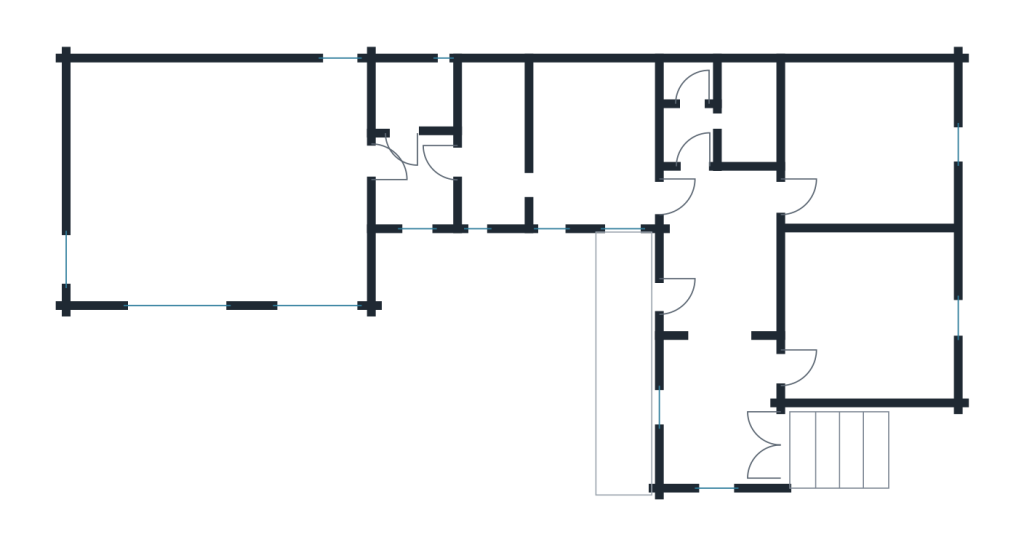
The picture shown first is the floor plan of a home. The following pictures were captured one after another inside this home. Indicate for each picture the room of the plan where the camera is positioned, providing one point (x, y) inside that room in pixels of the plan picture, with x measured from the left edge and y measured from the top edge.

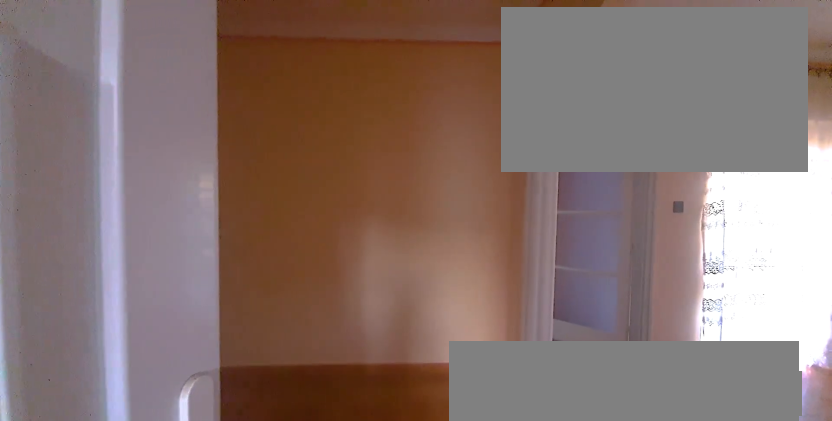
(721, 341)
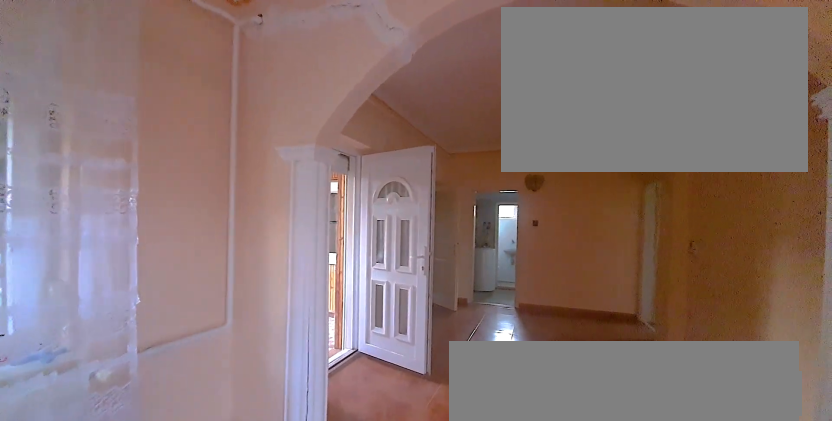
(721, 341)
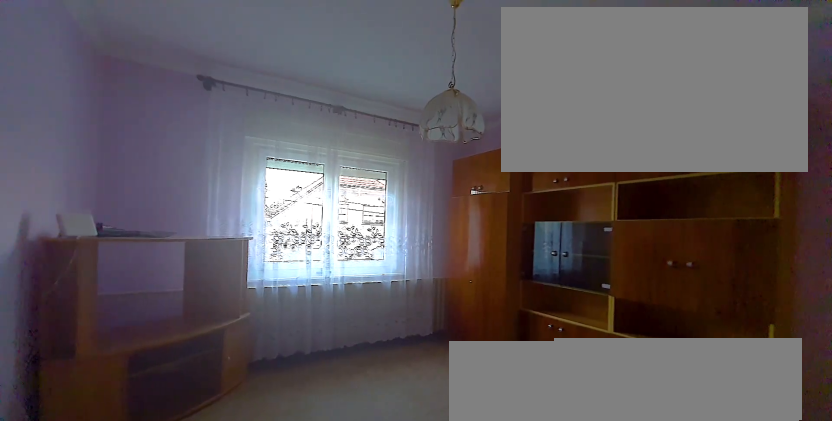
(868, 320)
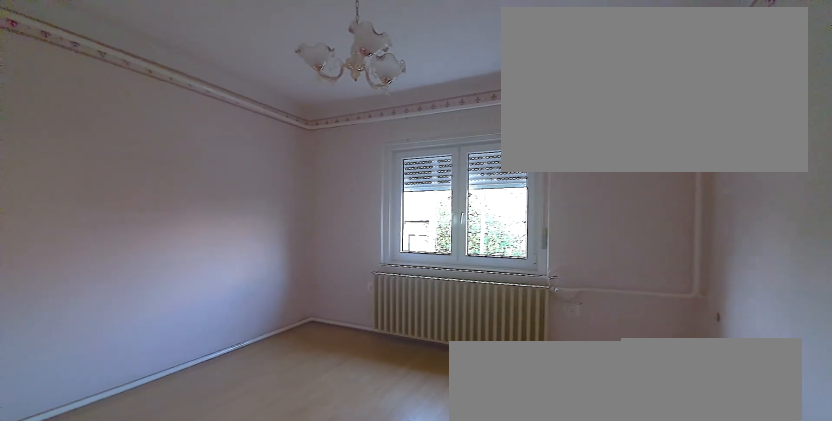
(867, 154)
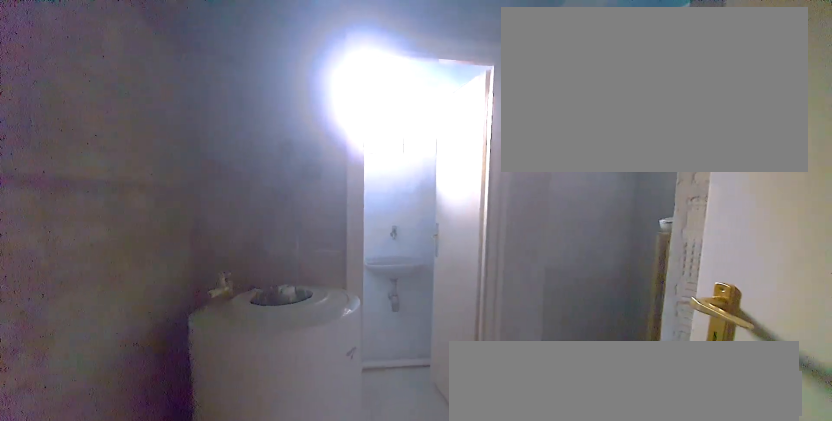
(713, 119)
